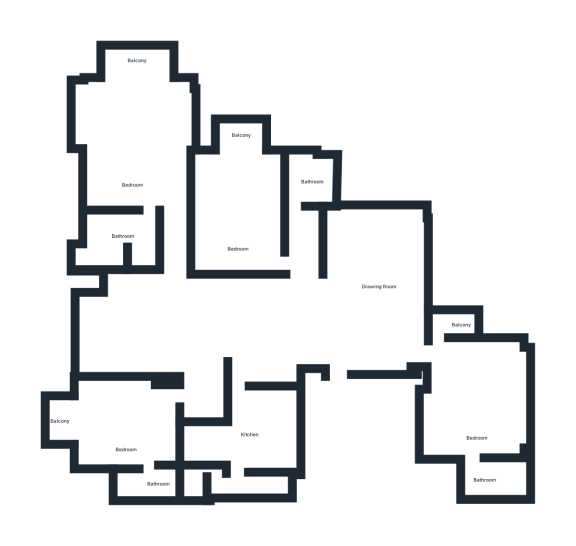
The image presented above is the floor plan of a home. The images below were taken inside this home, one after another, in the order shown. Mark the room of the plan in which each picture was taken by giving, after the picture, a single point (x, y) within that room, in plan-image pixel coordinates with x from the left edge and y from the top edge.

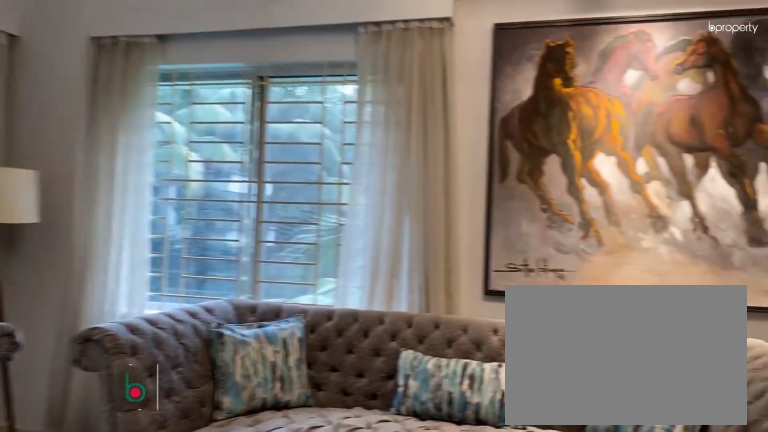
(380, 284)
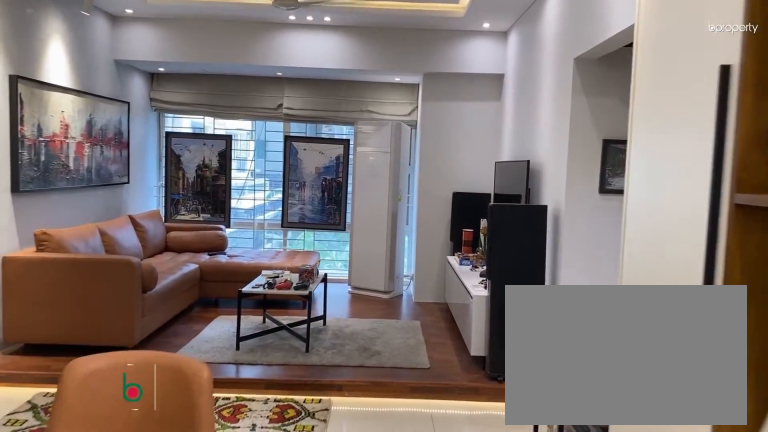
(202, 312)
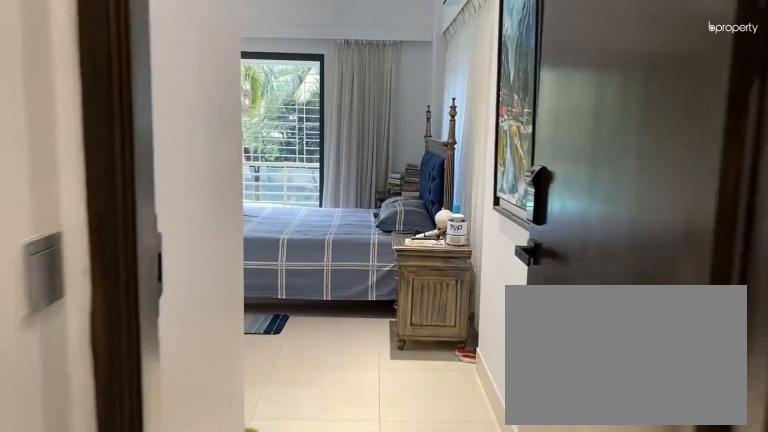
(172, 192)
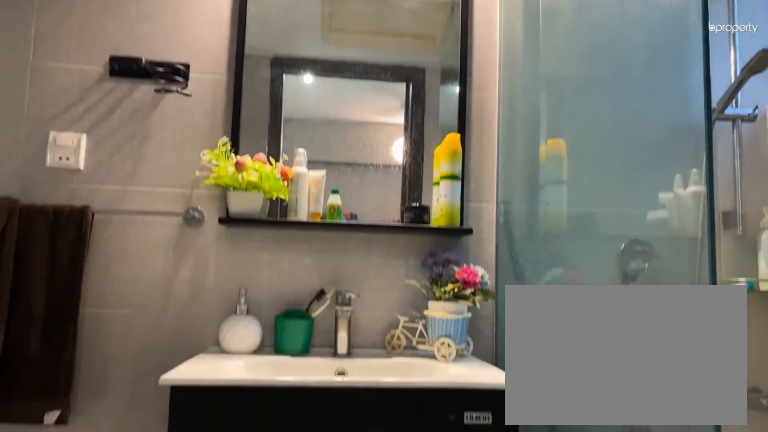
(145, 483)
